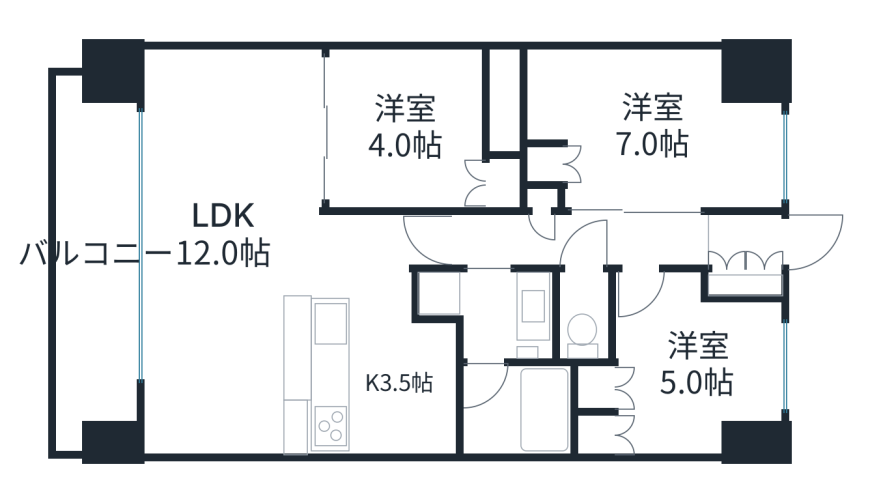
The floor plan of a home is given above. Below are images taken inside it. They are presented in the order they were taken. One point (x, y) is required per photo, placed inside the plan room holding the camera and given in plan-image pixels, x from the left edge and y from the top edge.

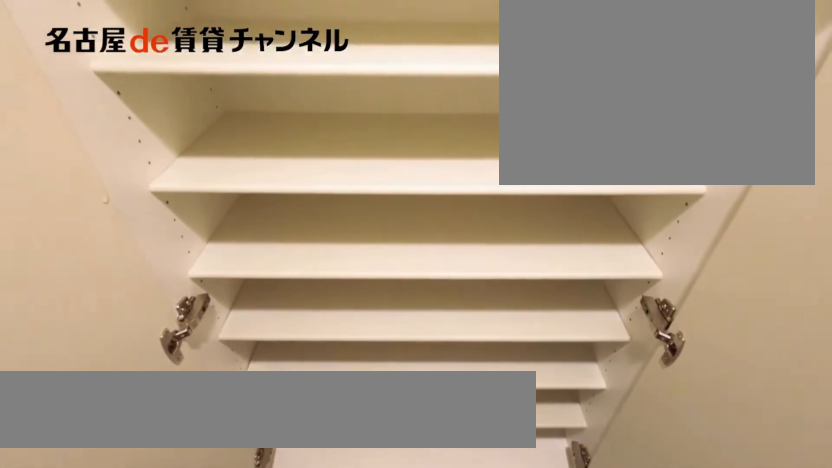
(746, 285)
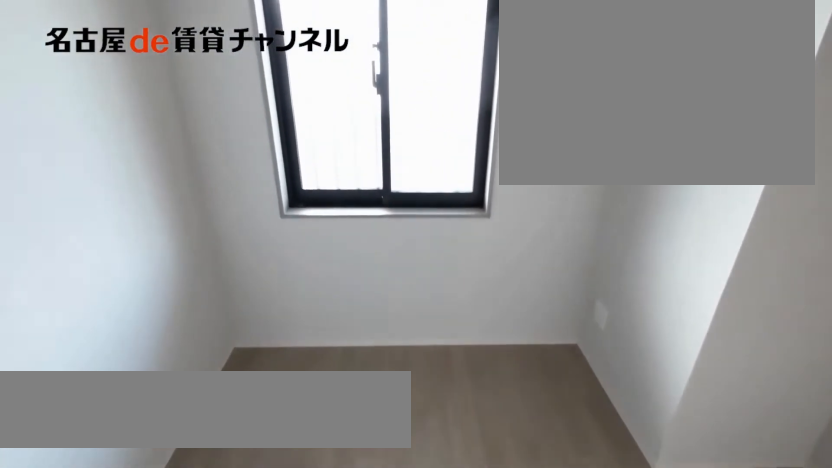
(697, 367)
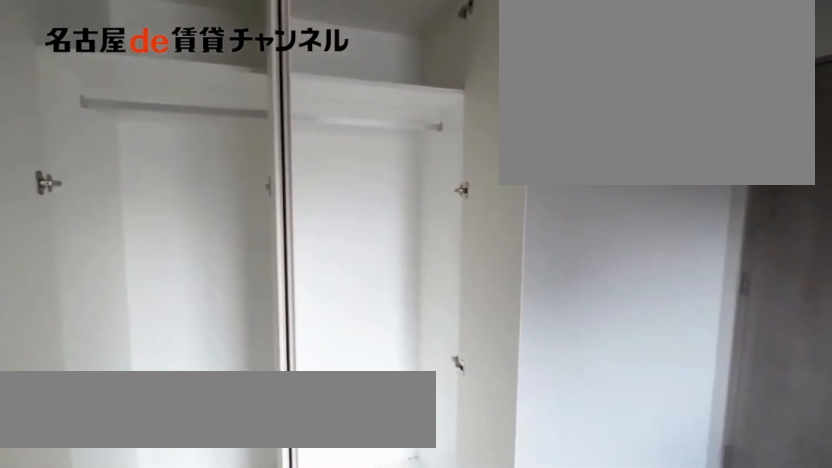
(595, 409)
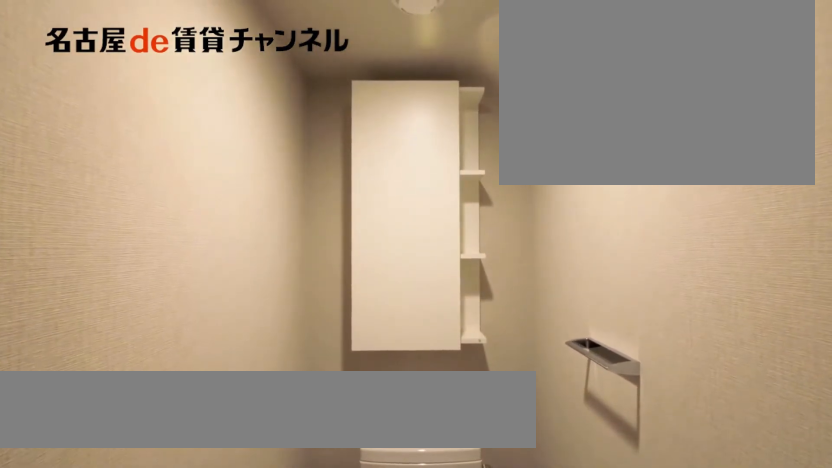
(586, 319)
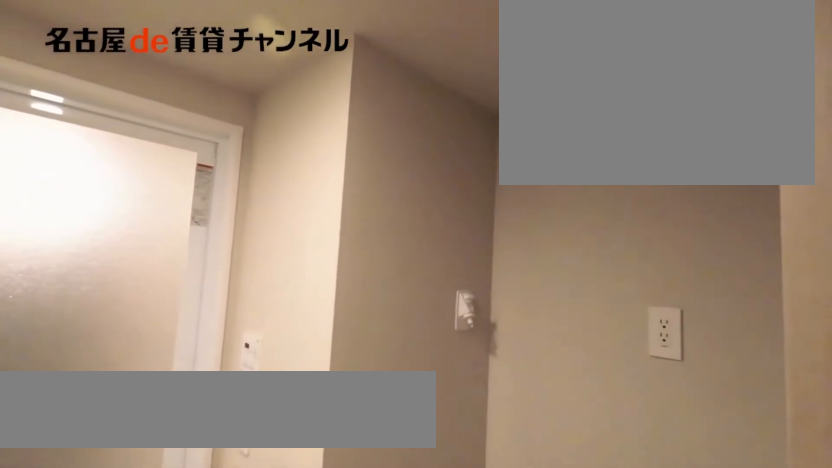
(492, 311)
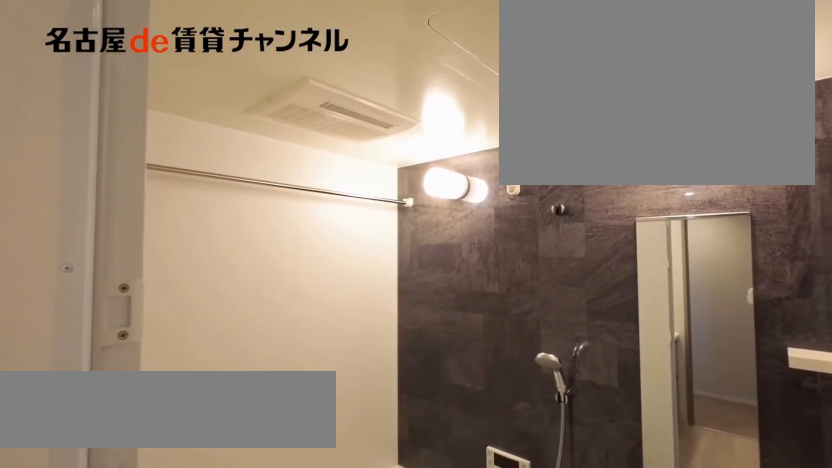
(511, 409)
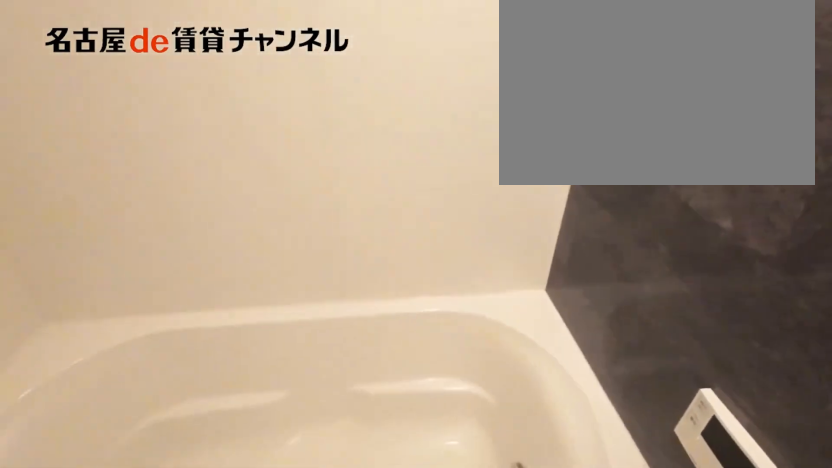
(511, 409)
